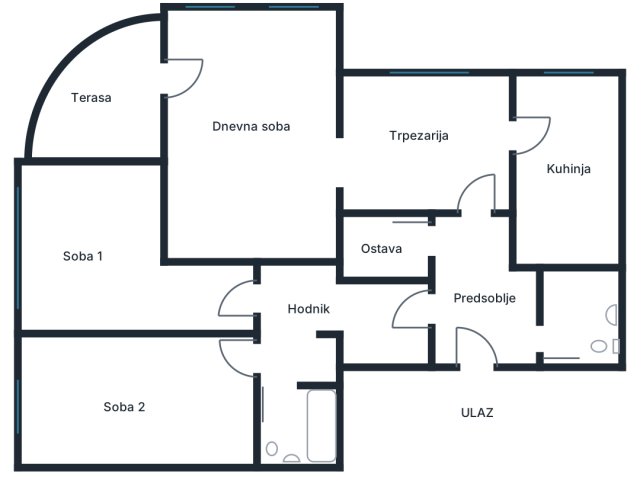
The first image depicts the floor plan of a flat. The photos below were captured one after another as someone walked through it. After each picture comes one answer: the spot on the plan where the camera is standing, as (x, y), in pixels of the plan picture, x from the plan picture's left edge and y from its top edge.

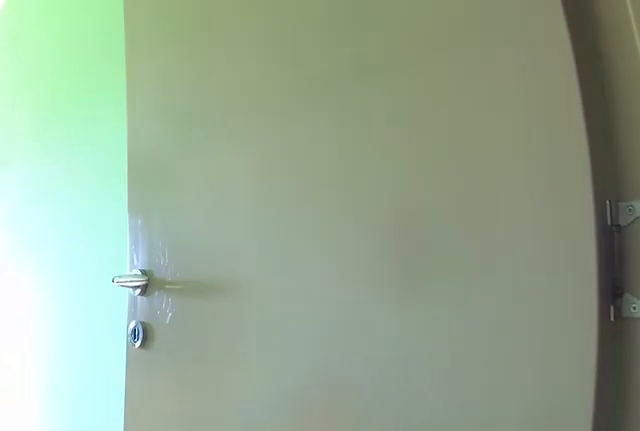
(272, 355)
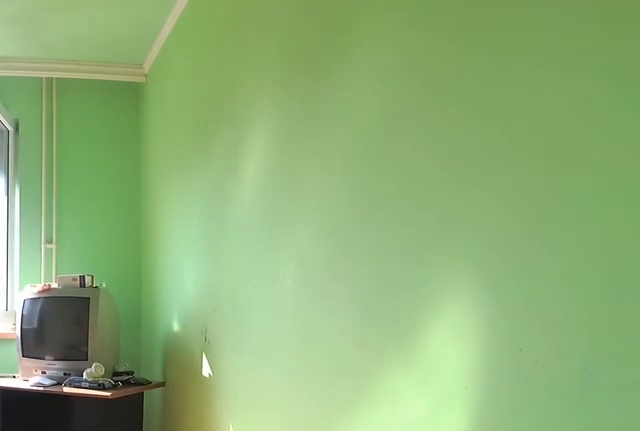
(209, 353)
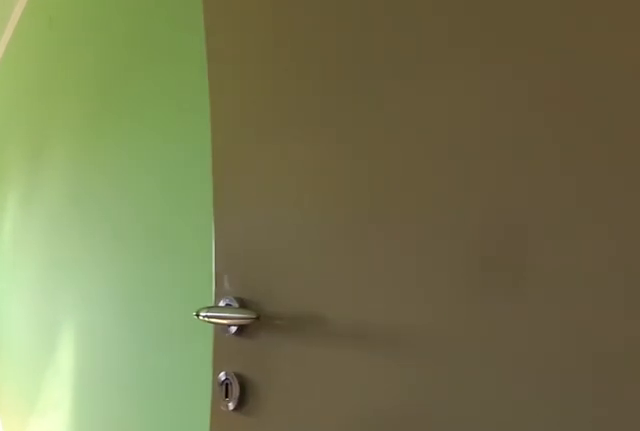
(255, 352)
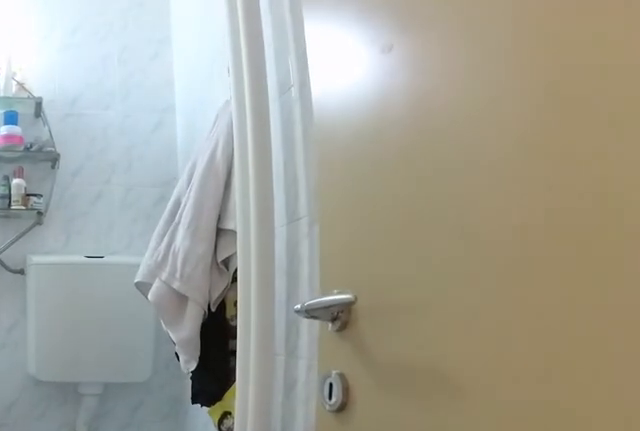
(286, 358)
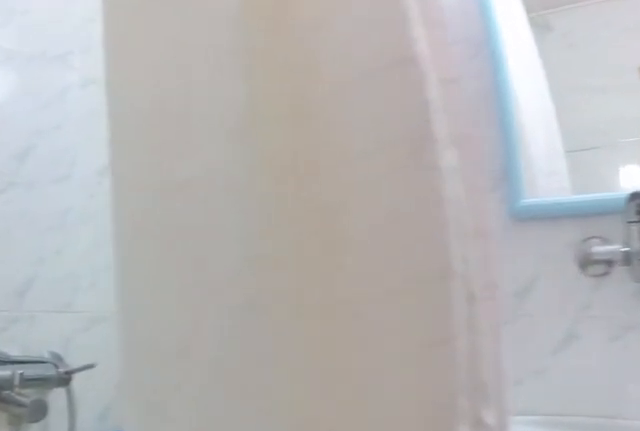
(282, 408)
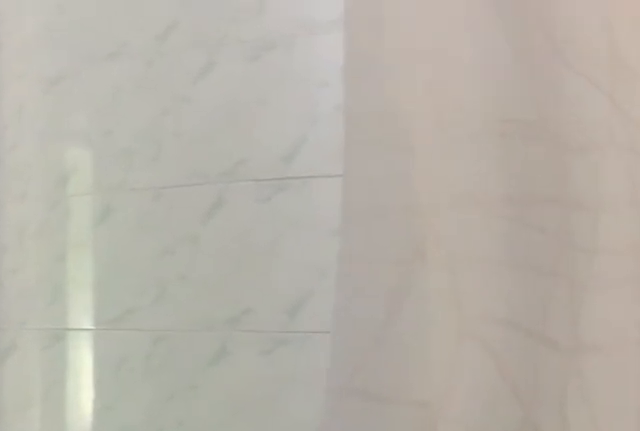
(285, 433)
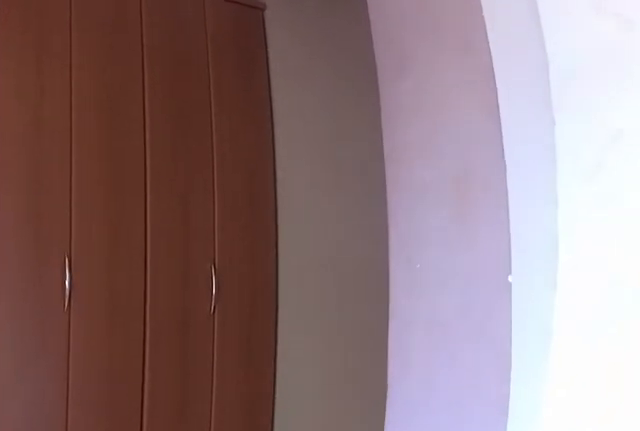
(294, 361)
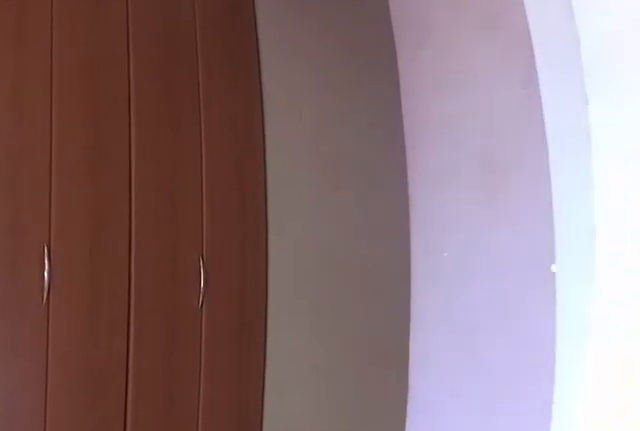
(294, 355)
